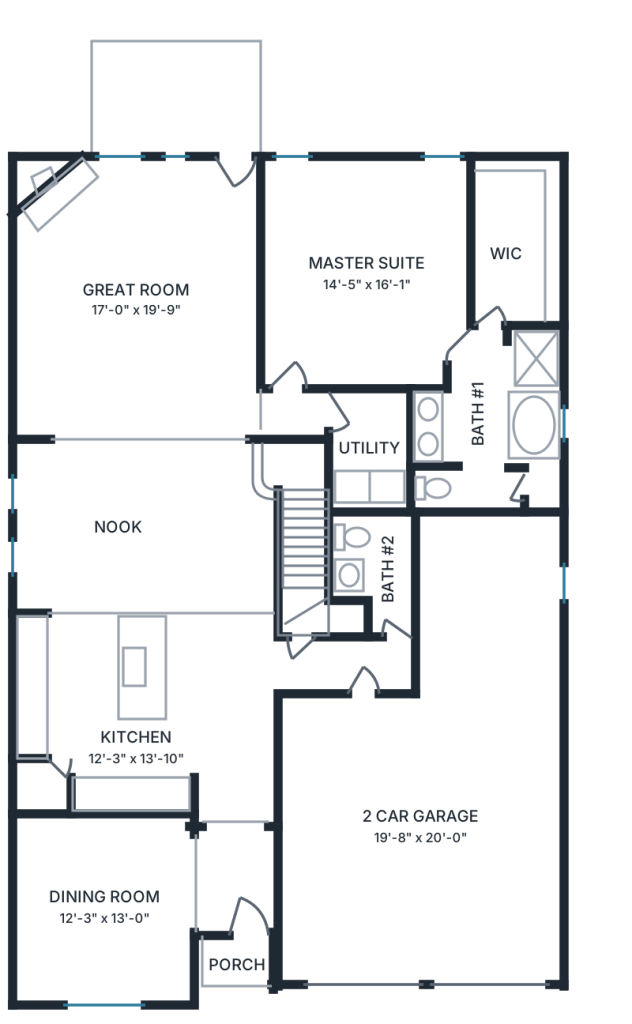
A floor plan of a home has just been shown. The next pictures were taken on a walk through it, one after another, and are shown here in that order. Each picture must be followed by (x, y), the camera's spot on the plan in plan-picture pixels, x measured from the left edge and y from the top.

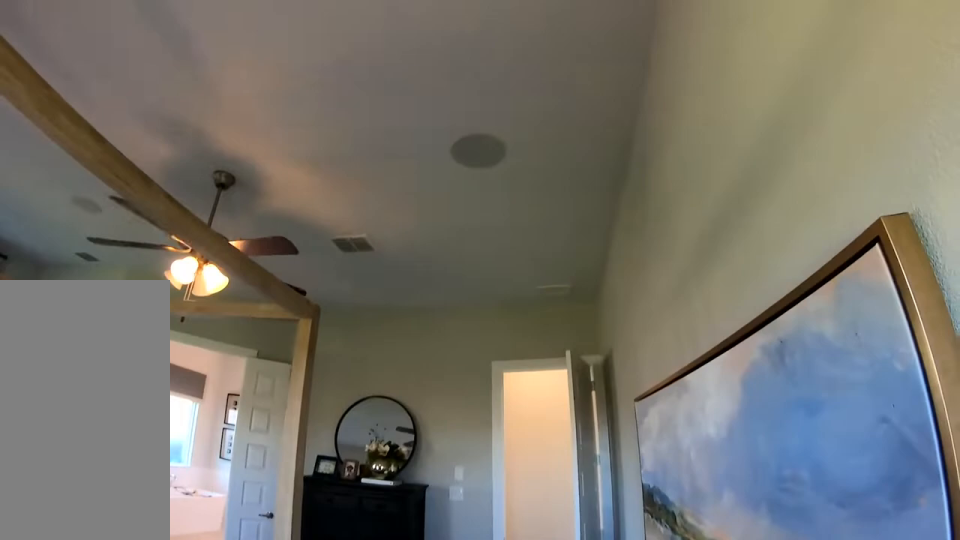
(289, 218)
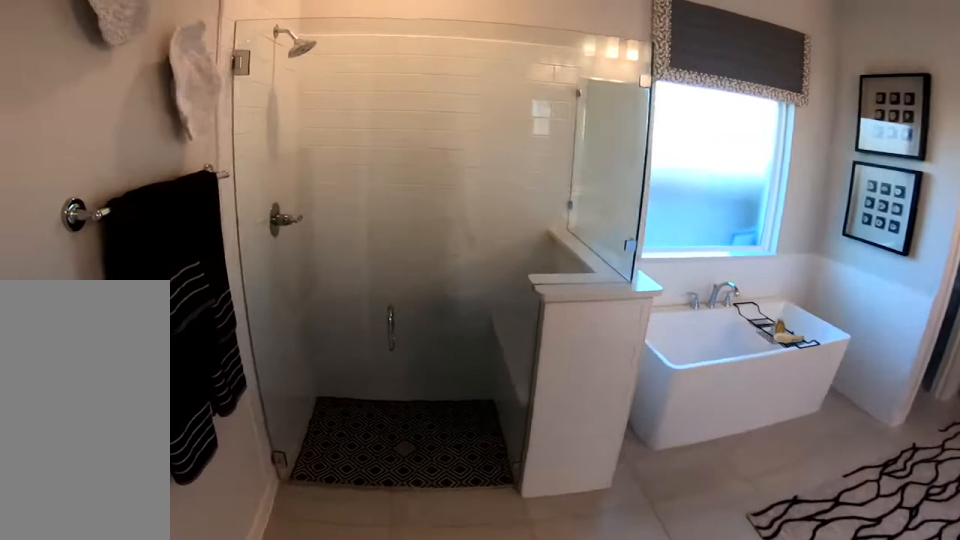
(449, 327)
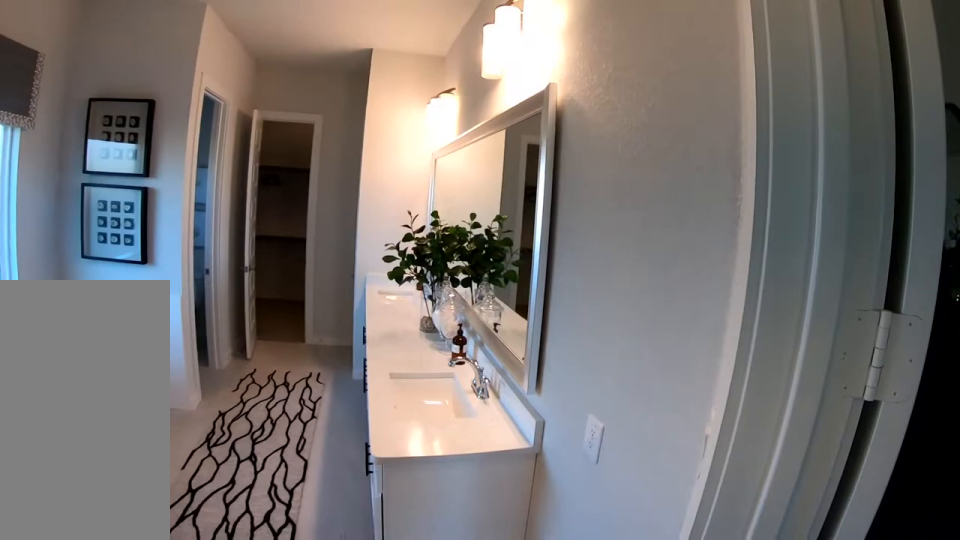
(485, 417)
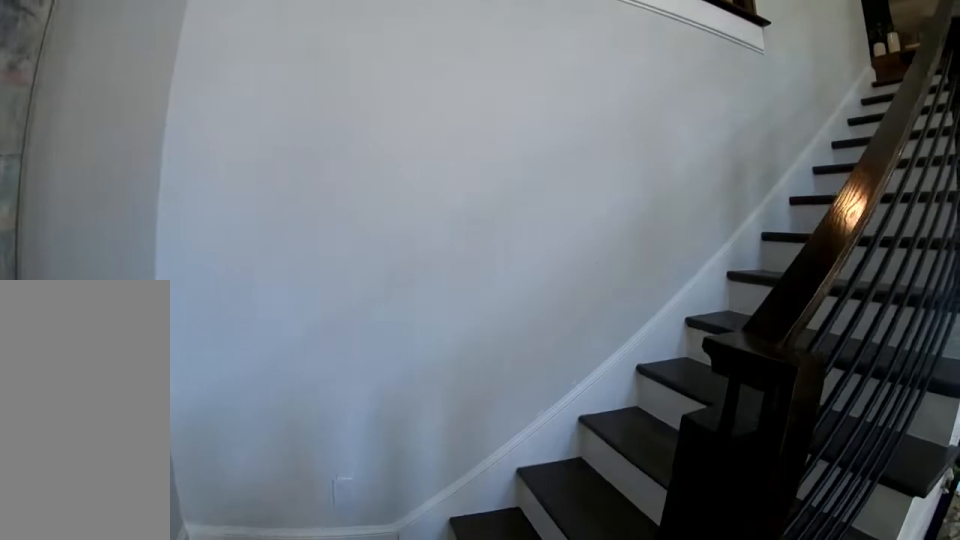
(238, 396)
